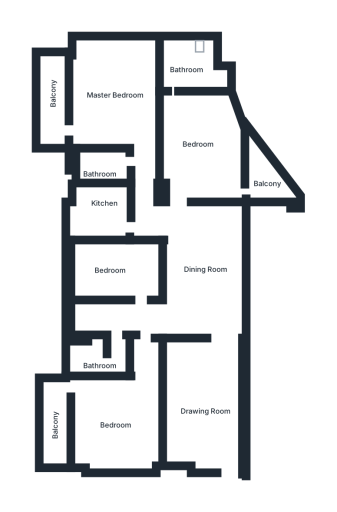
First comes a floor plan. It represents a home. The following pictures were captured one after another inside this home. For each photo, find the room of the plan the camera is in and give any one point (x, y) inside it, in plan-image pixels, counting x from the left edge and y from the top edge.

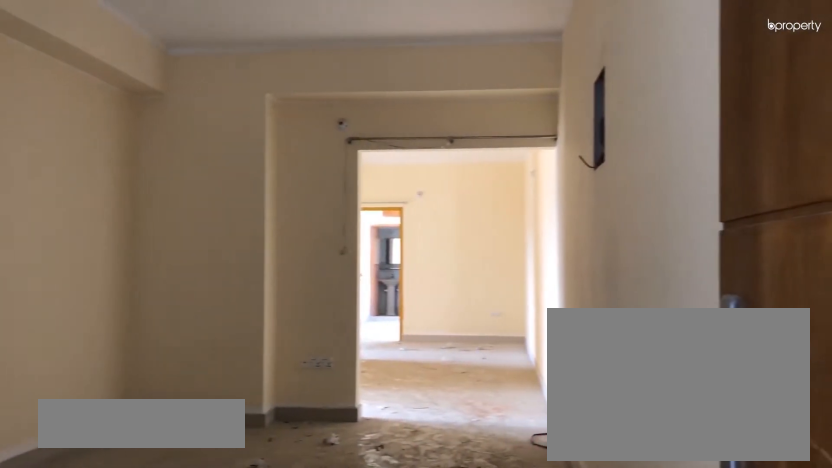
(203, 399)
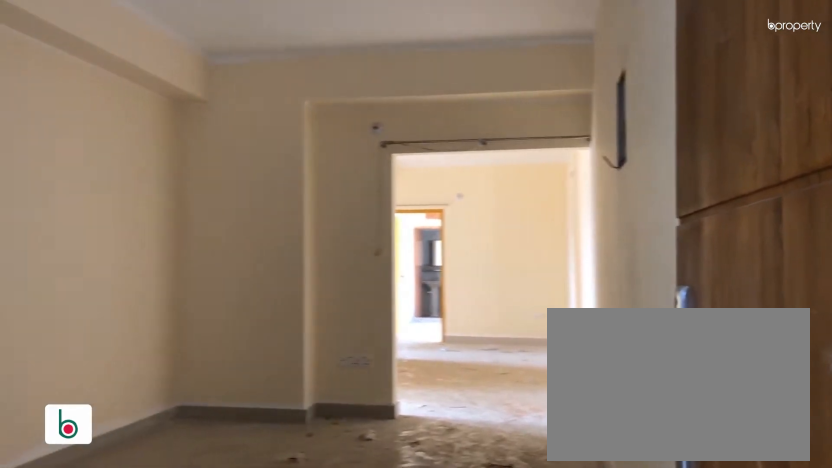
(203, 399)
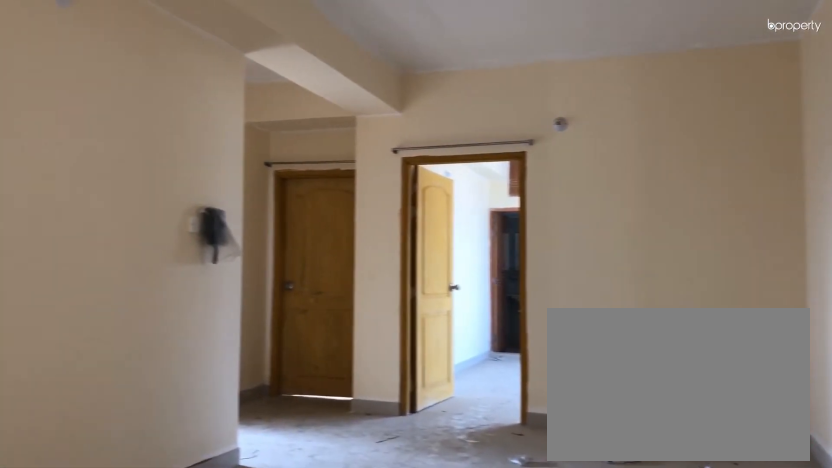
(205, 273)
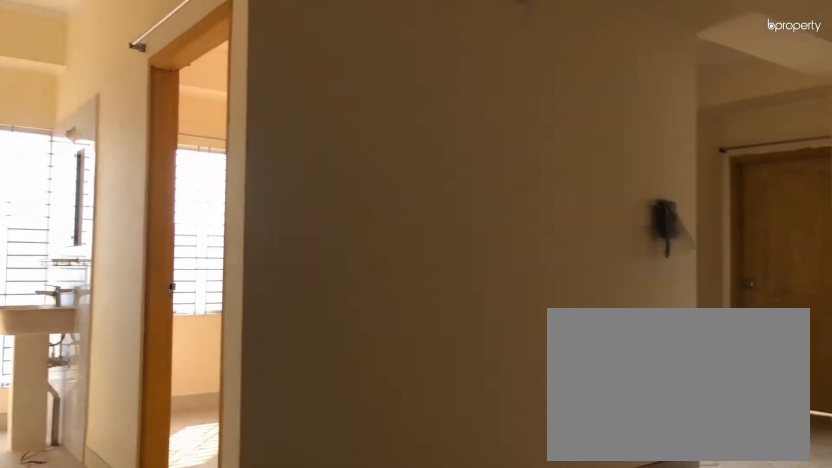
(205, 273)
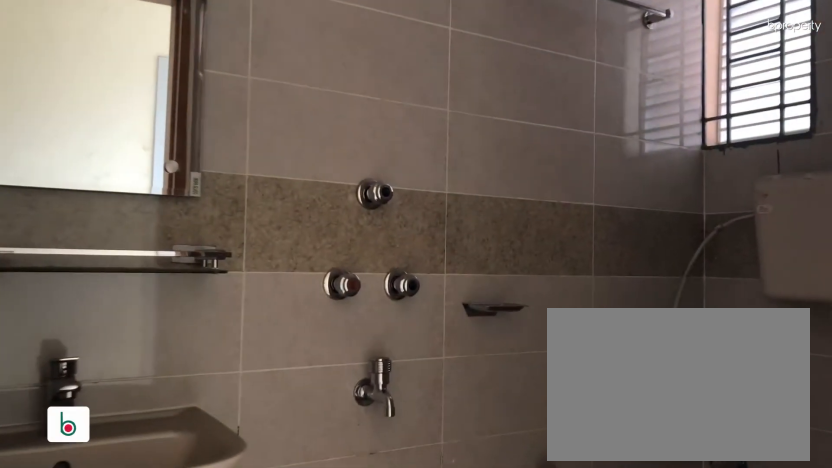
(95, 355)
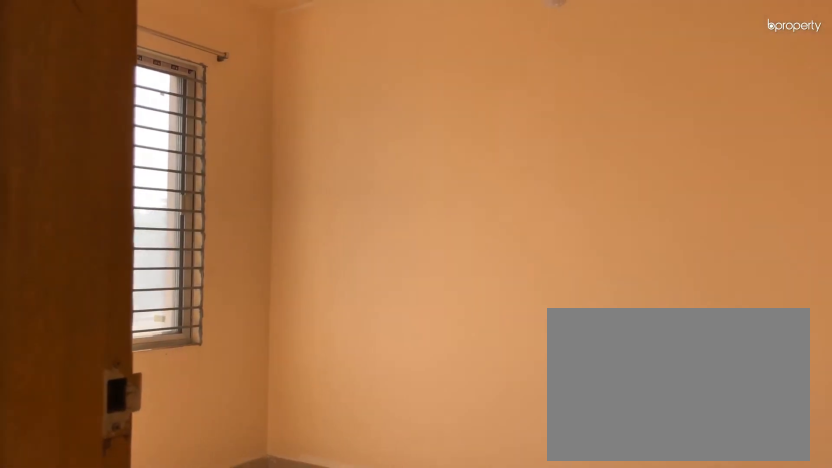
(108, 268)
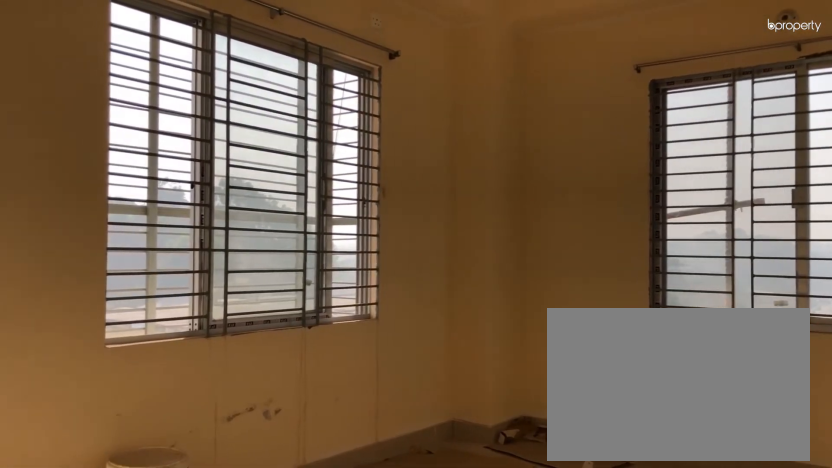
(113, 92)
